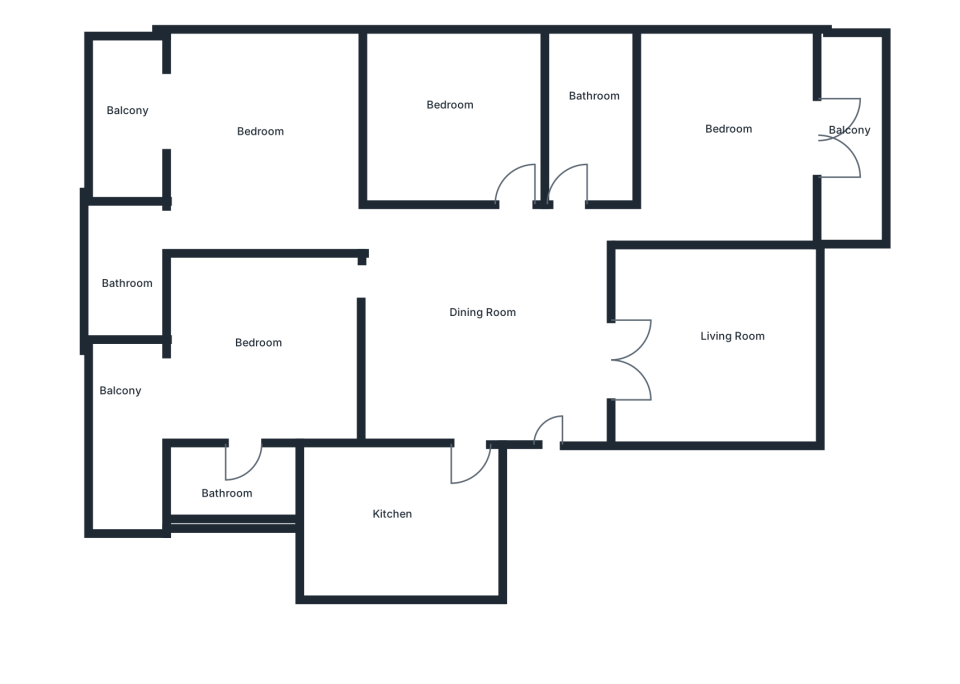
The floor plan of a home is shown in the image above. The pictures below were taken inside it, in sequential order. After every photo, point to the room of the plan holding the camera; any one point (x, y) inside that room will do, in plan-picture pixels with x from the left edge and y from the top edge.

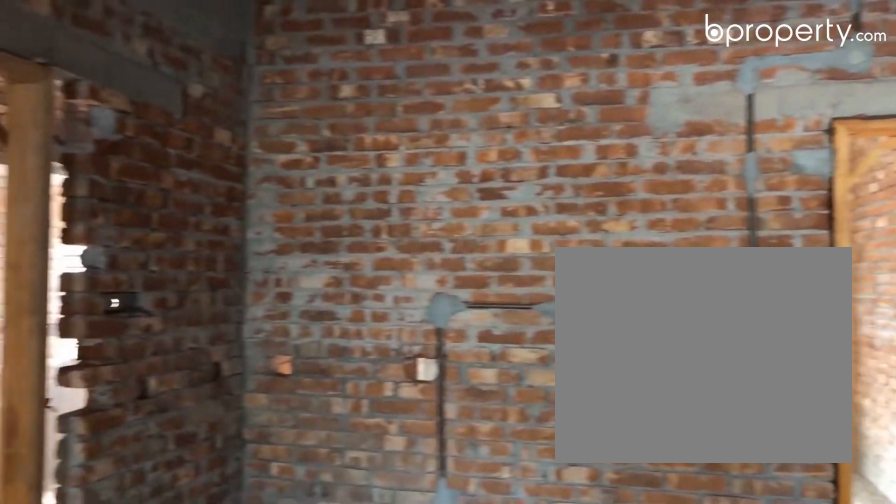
(483, 330)
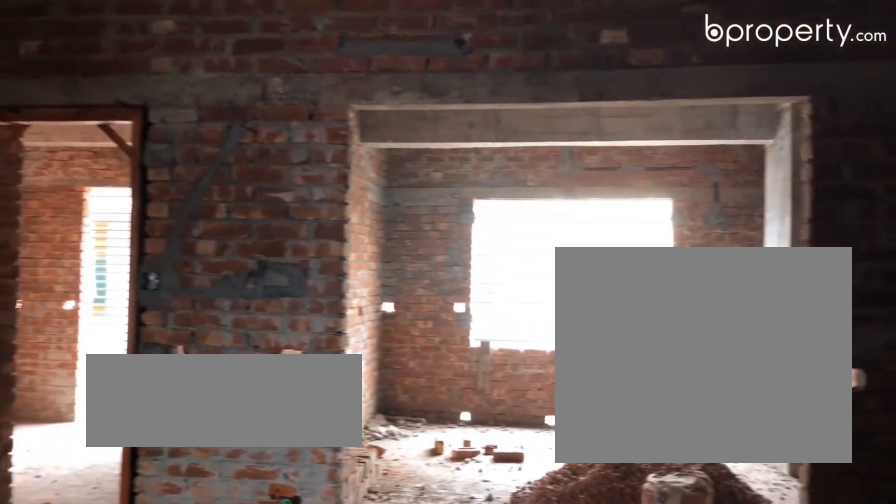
(483, 329)
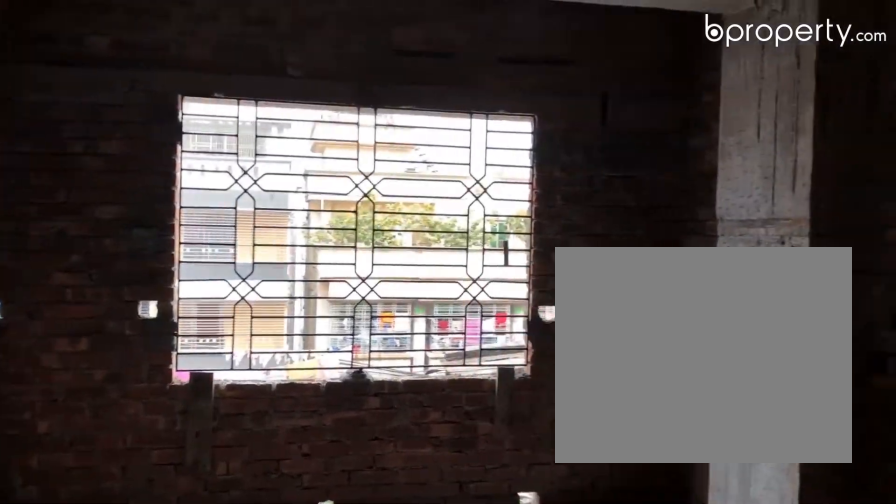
(739, 360)
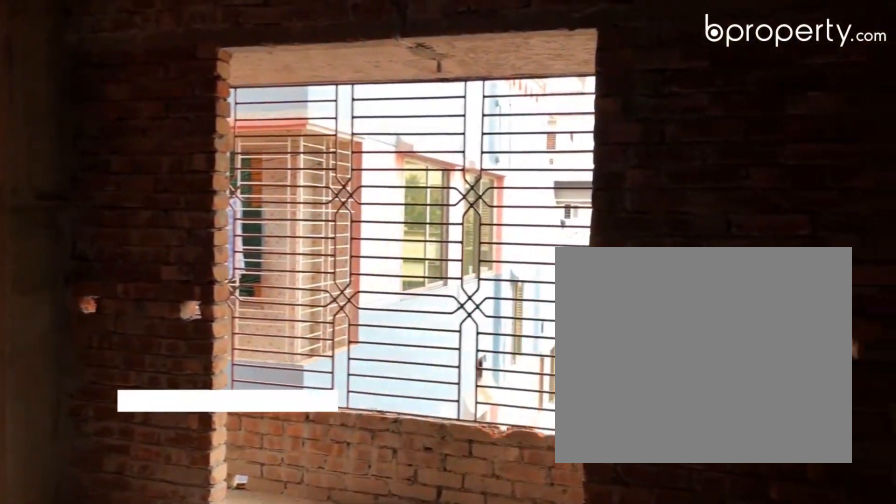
(731, 154)
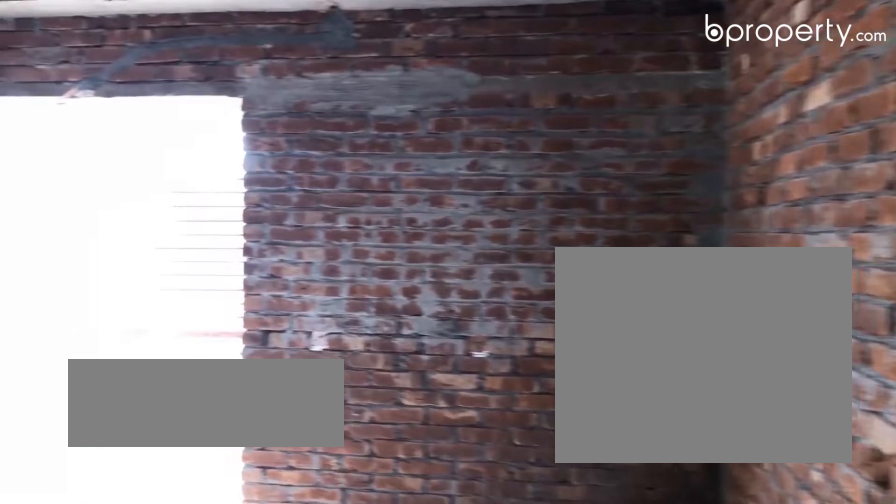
(255, 329)
